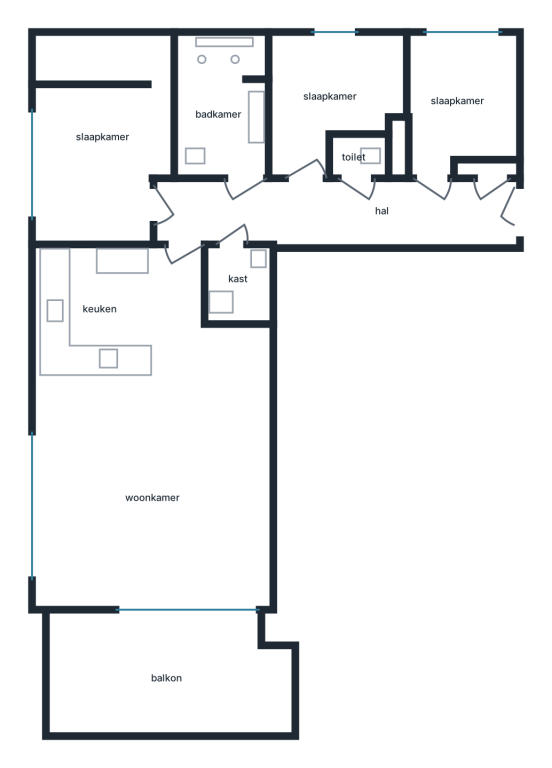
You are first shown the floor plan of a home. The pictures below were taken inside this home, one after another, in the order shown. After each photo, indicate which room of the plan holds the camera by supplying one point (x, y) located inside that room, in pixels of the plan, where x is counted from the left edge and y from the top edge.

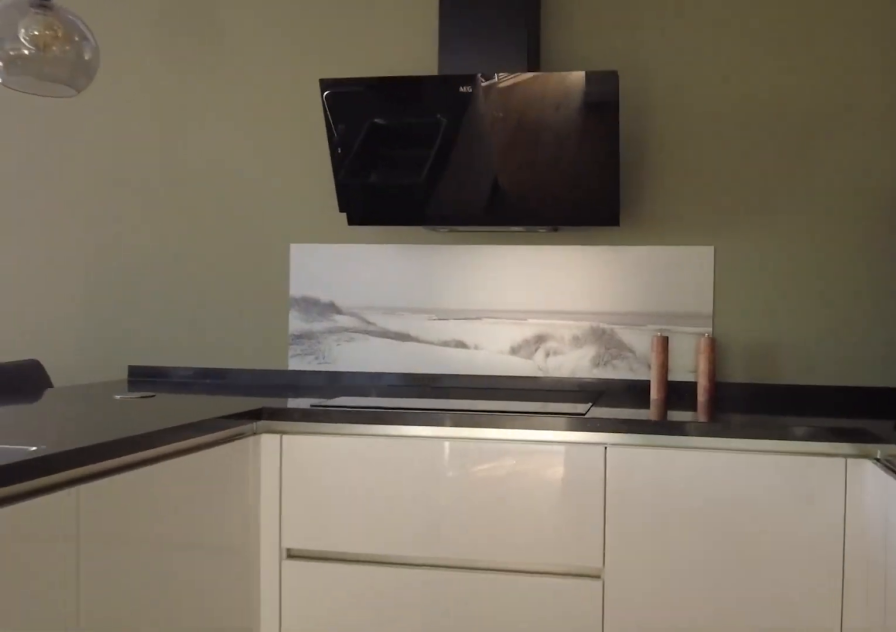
(148, 435)
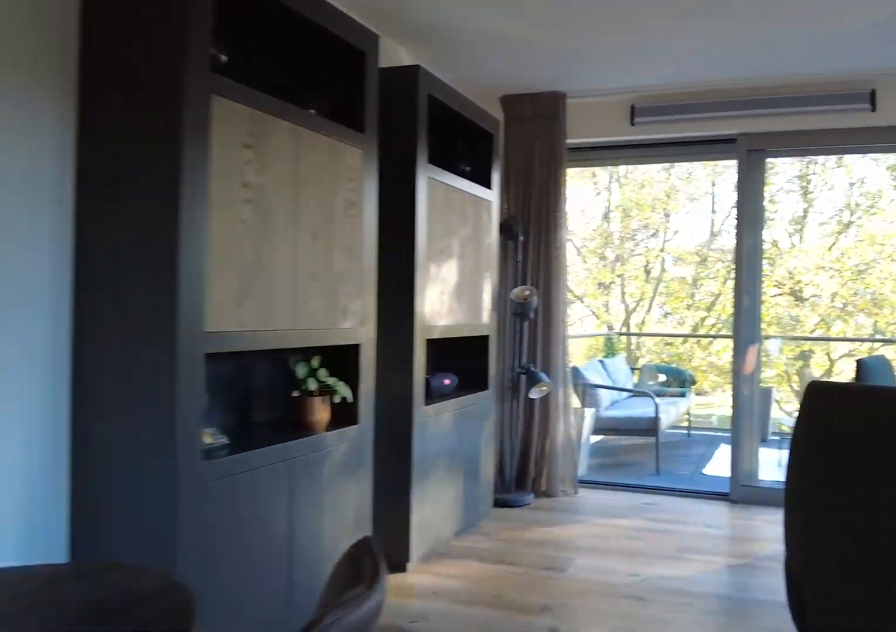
(148, 435)
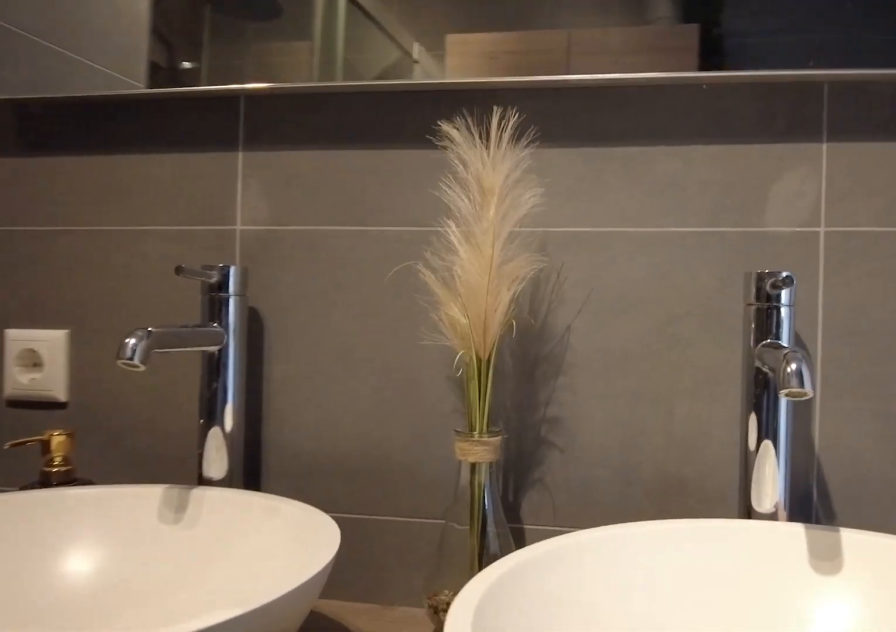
(222, 108)
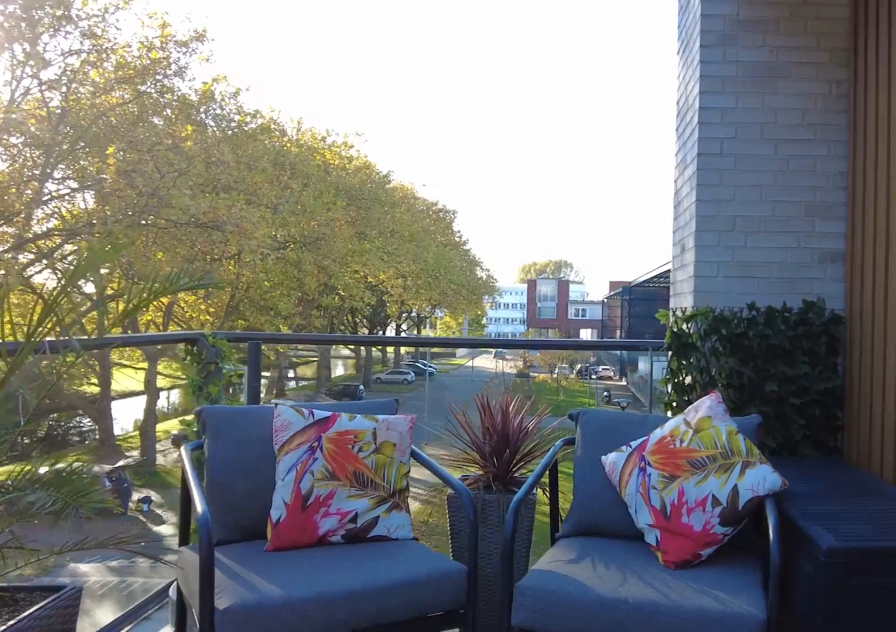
(167, 675)
